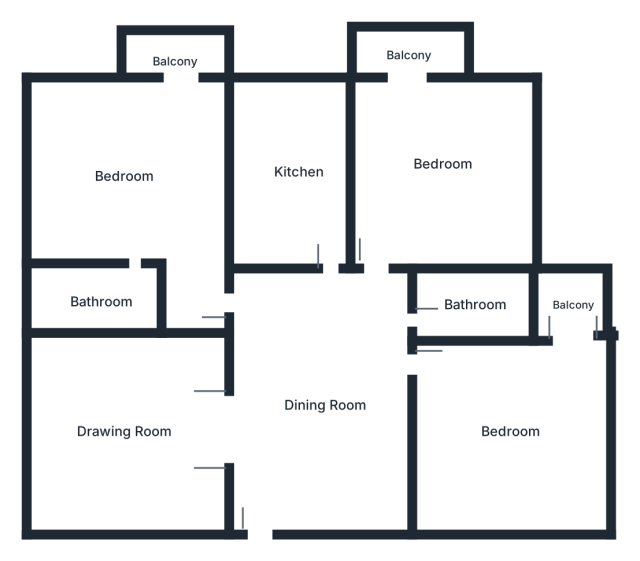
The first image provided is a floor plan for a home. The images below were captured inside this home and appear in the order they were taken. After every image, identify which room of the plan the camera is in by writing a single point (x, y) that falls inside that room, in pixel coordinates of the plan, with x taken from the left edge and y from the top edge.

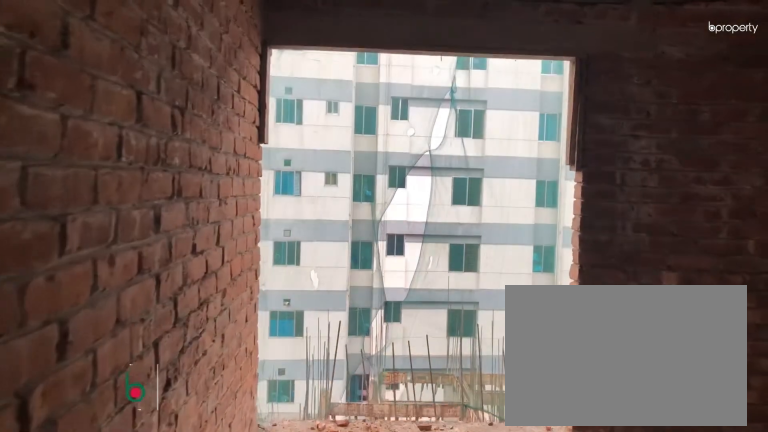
(443, 164)
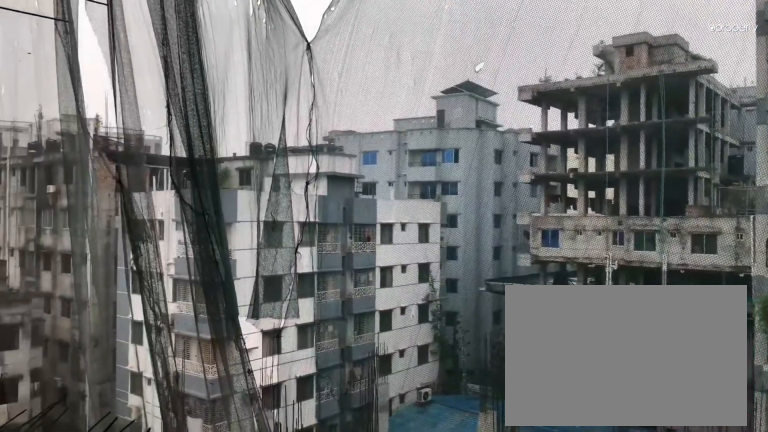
(407, 51)
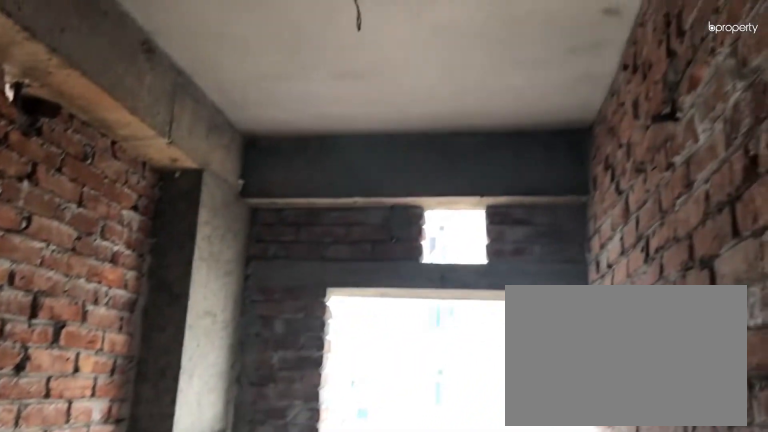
(296, 169)
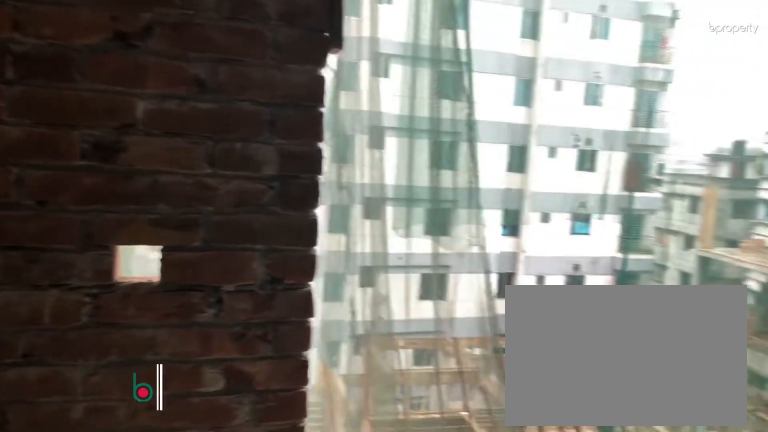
(127, 177)
